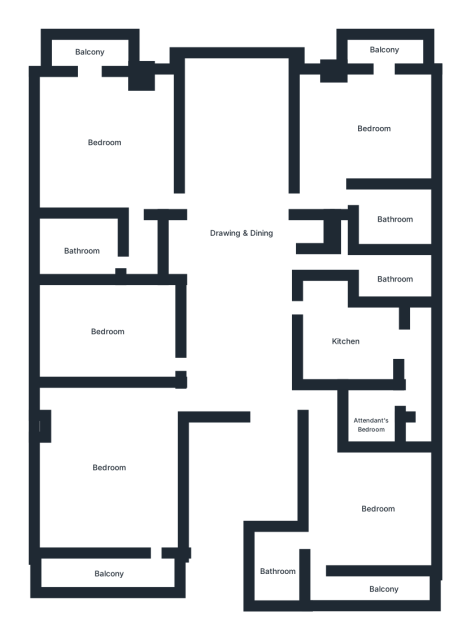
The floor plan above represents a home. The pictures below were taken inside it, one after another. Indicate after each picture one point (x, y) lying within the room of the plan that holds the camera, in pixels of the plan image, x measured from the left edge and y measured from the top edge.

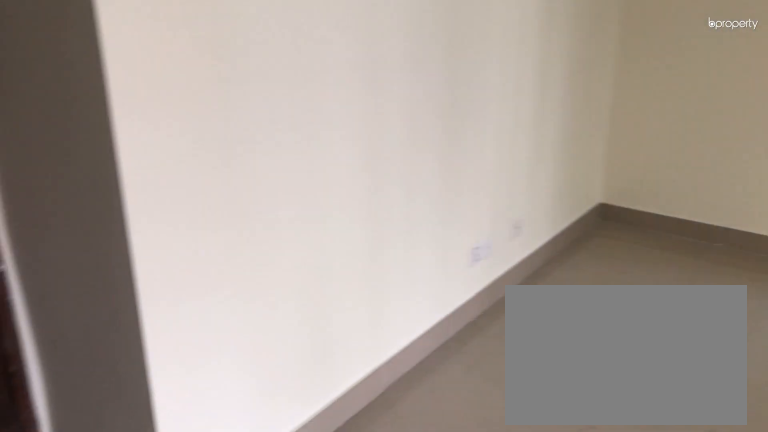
(373, 509)
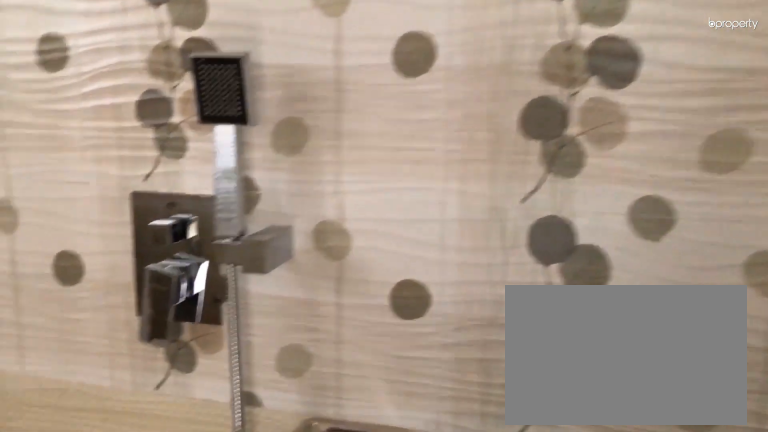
(276, 570)
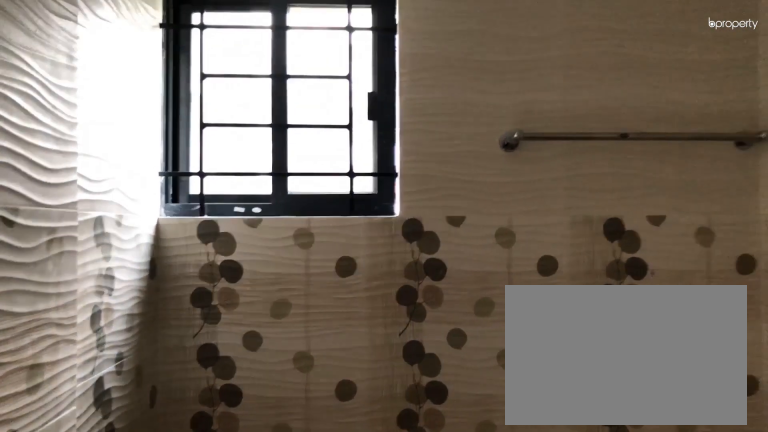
(276, 570)
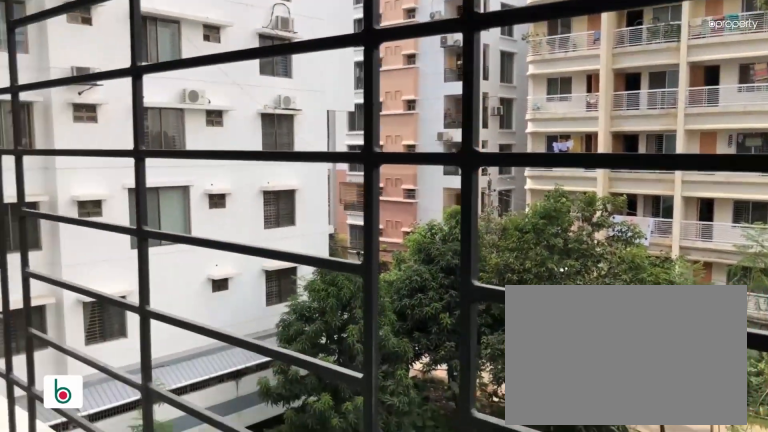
(372, 589)
